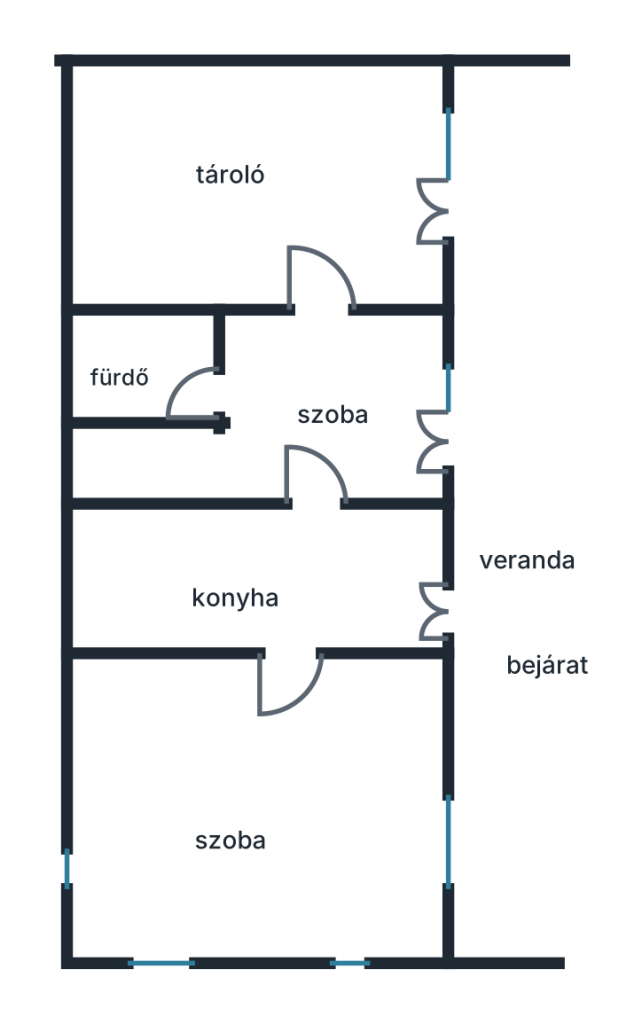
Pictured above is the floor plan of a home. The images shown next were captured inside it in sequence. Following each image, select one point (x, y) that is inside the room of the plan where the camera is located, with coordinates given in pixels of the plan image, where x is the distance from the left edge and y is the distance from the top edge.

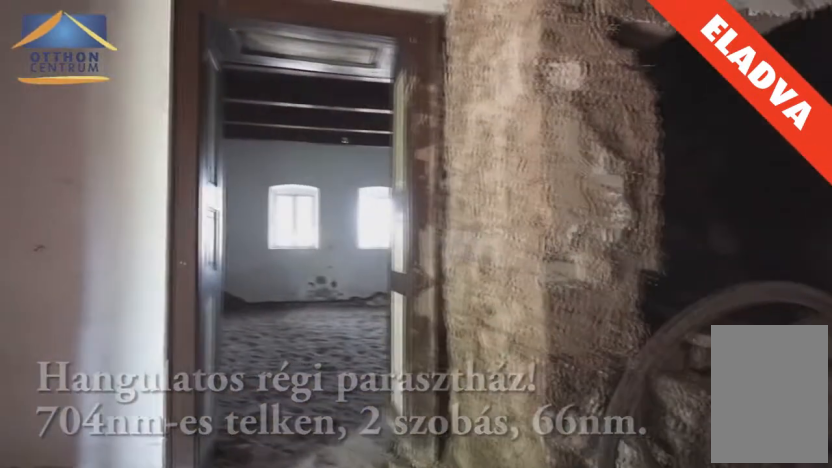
(278, 635)
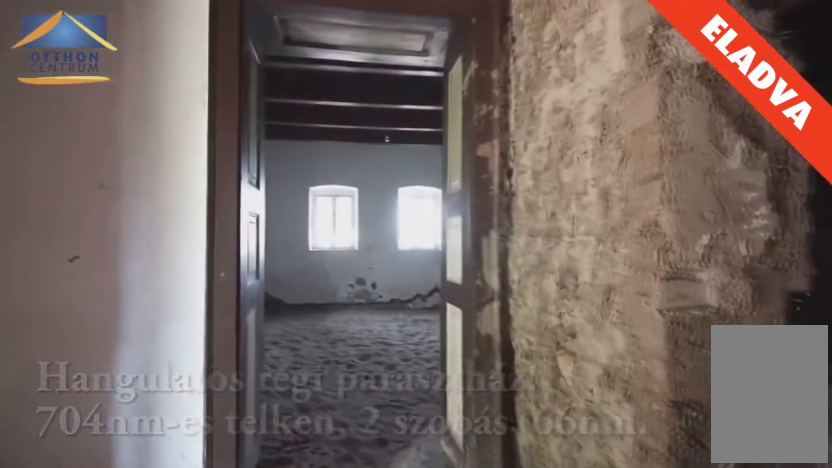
(280, 638)
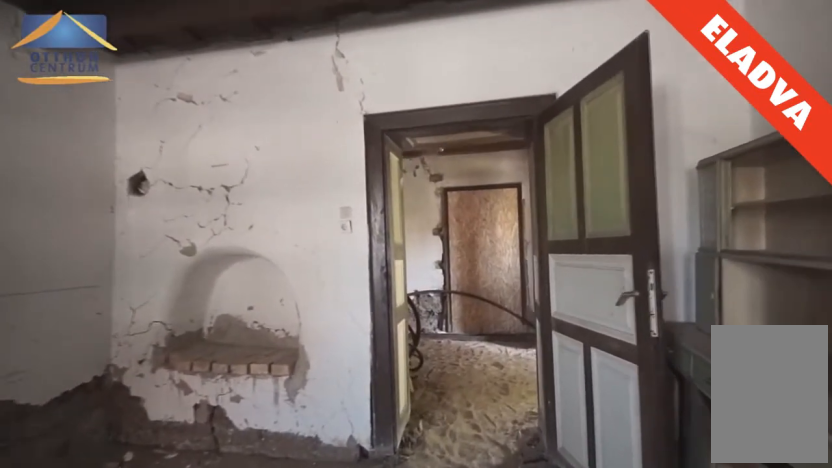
(288, 856)
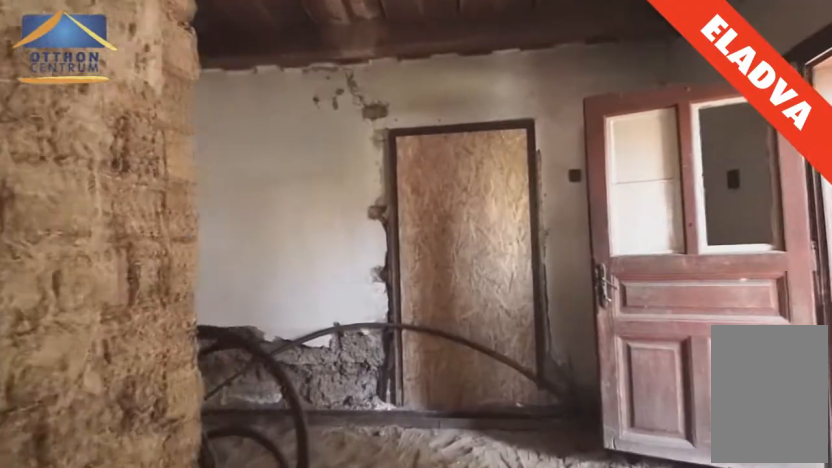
(279, 629)
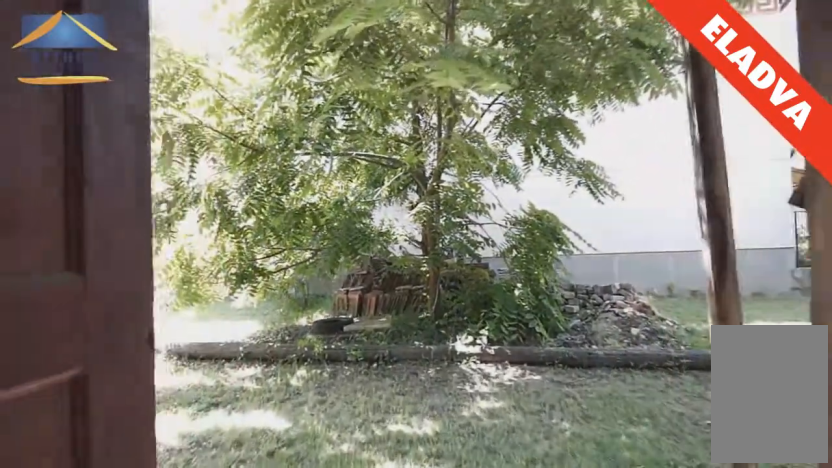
(426, 580)
